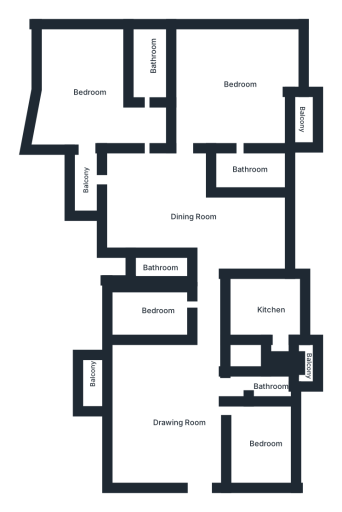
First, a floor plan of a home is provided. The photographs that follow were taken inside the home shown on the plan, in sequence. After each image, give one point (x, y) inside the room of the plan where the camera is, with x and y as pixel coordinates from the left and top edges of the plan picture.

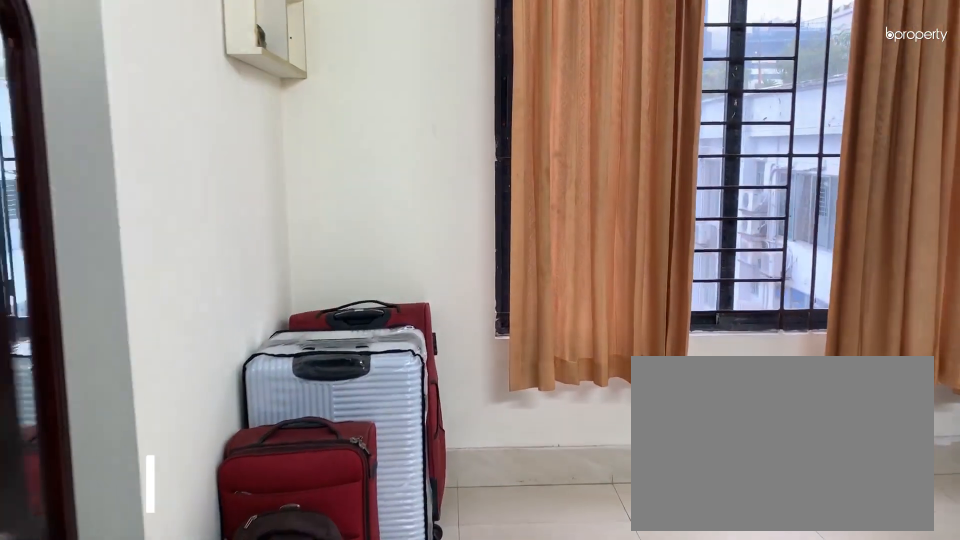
(266, 443)
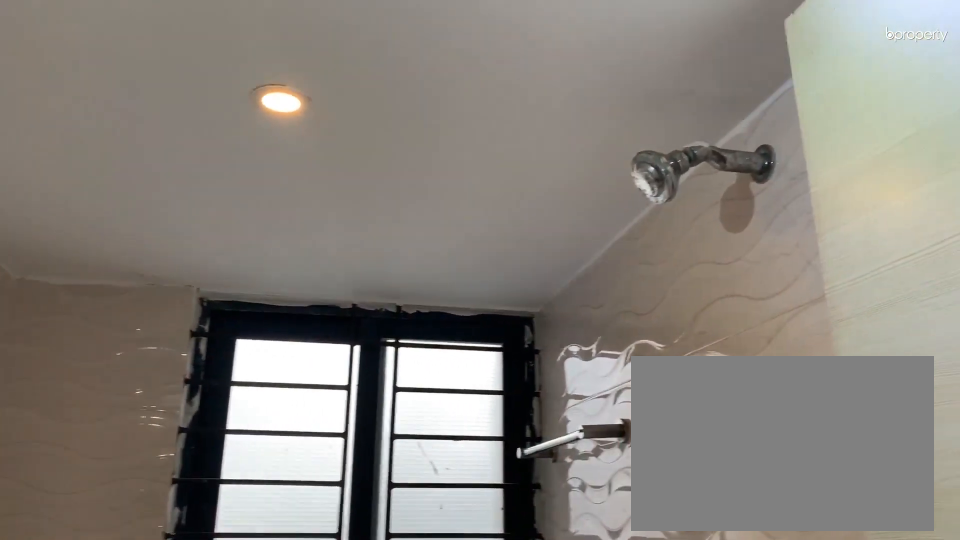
(272, 386)
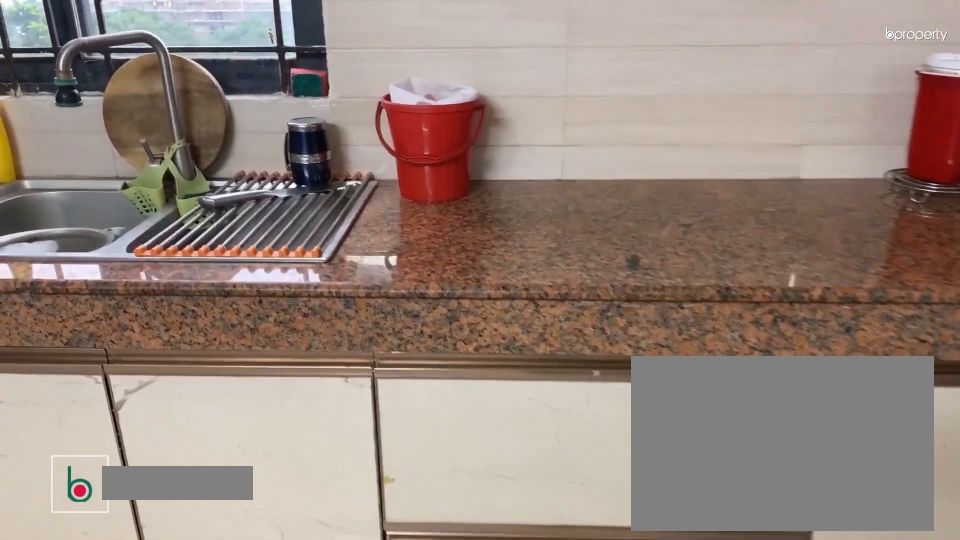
(274, 310)
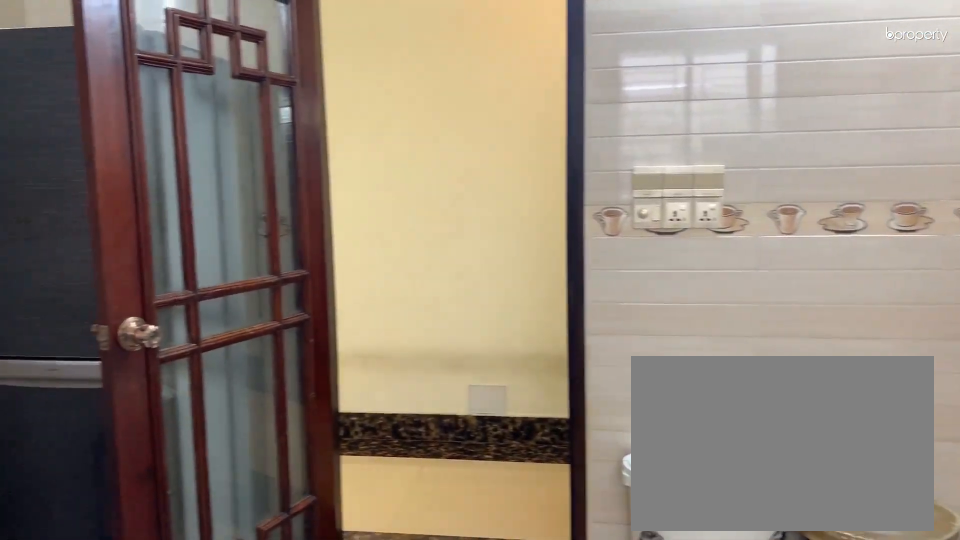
(274, 310)
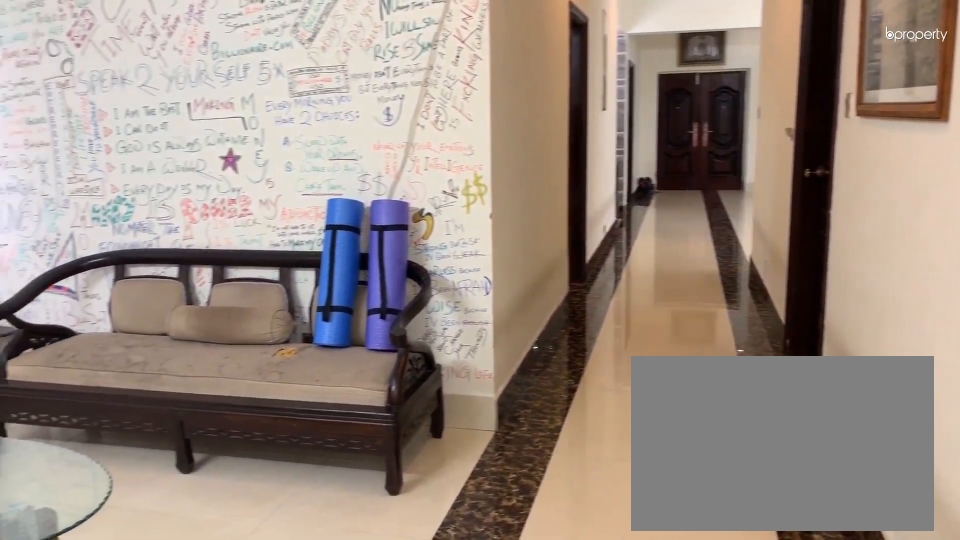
(183, 202)
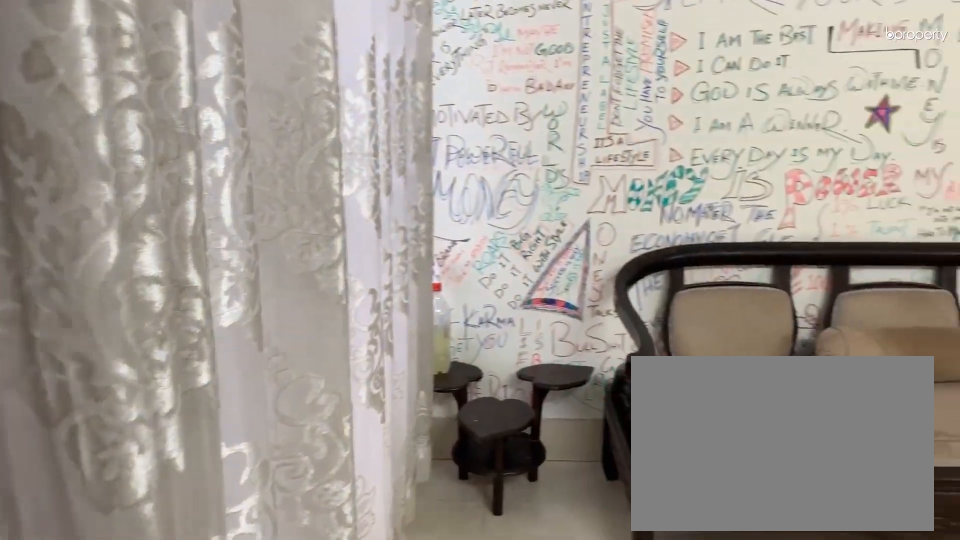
(241, 231)
